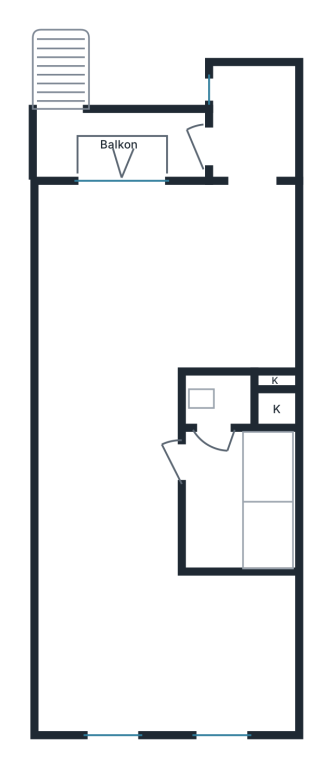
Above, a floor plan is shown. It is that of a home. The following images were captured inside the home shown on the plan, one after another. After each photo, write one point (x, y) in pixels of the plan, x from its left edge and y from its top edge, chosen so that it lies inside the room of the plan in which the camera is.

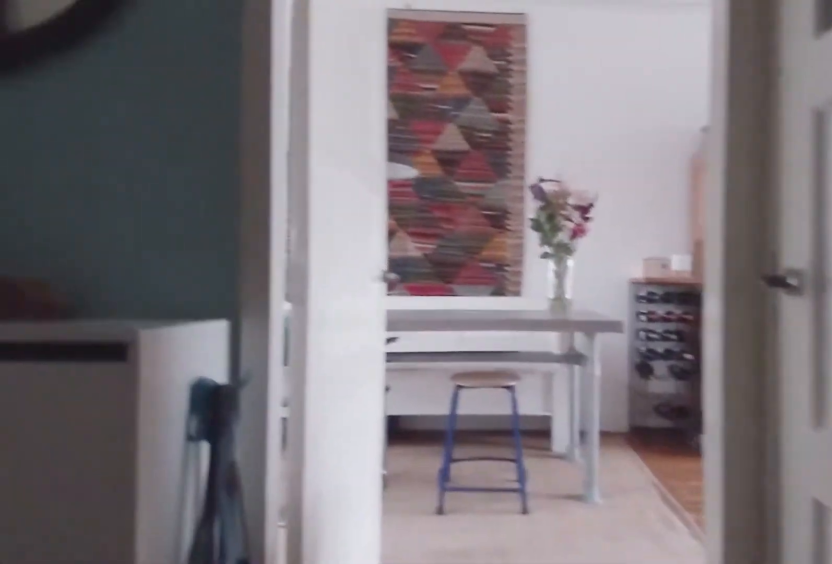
(212, 498)
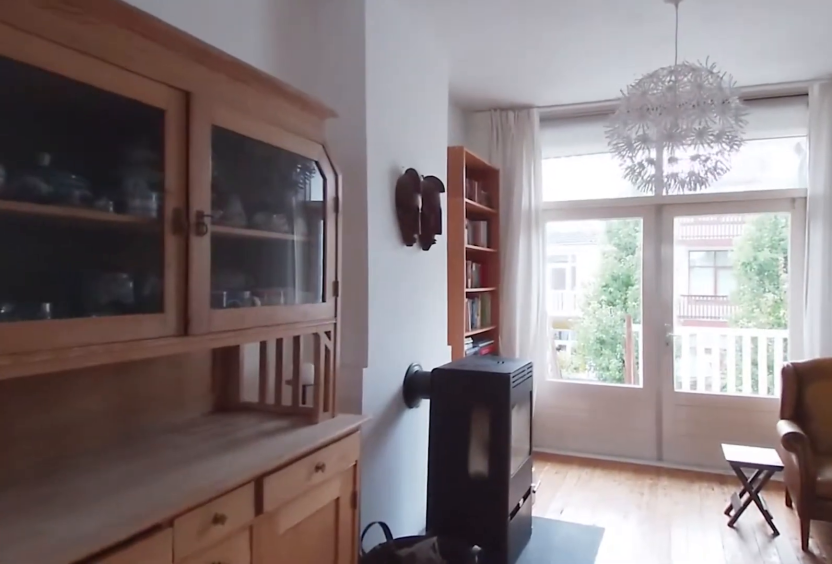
(152, 616)
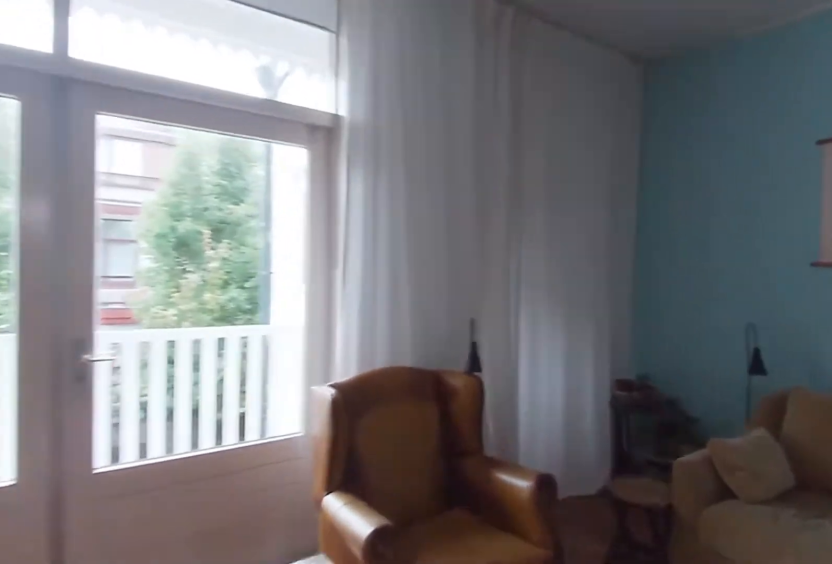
(244, 184)
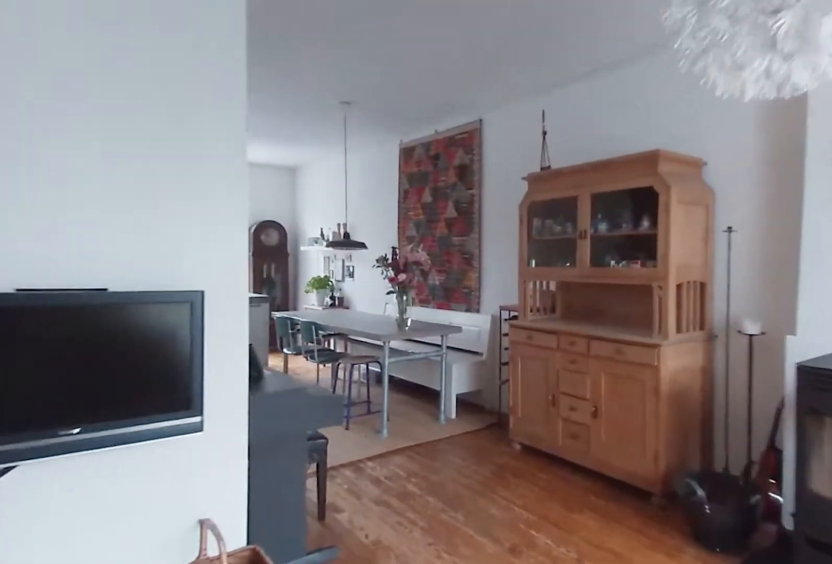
(244, 184)
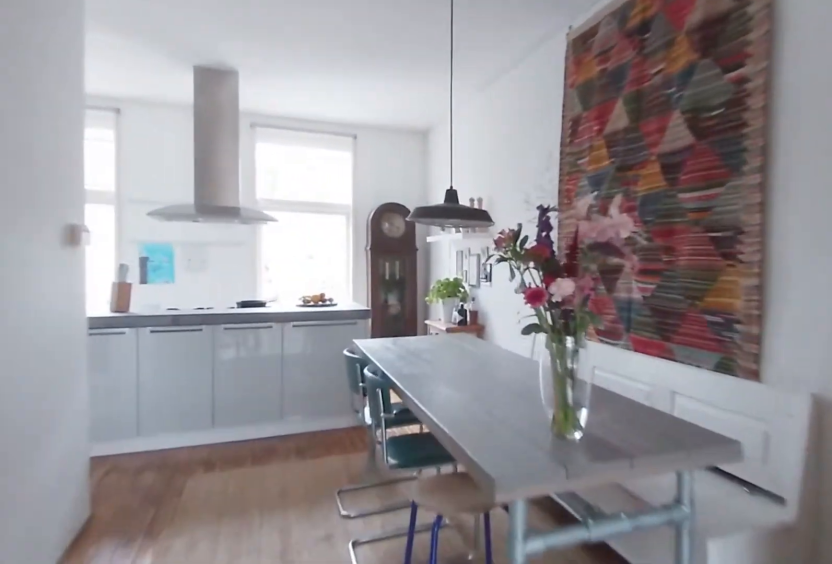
(151, 616)
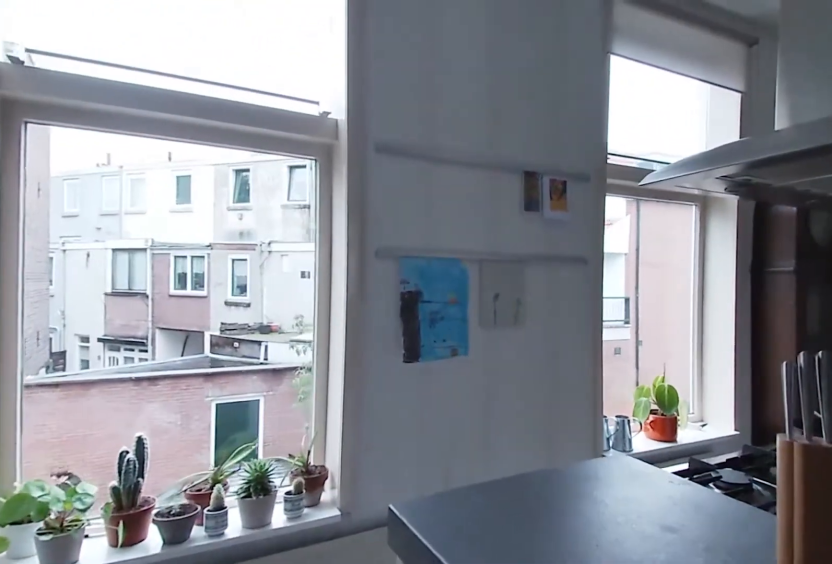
(151, 616)
